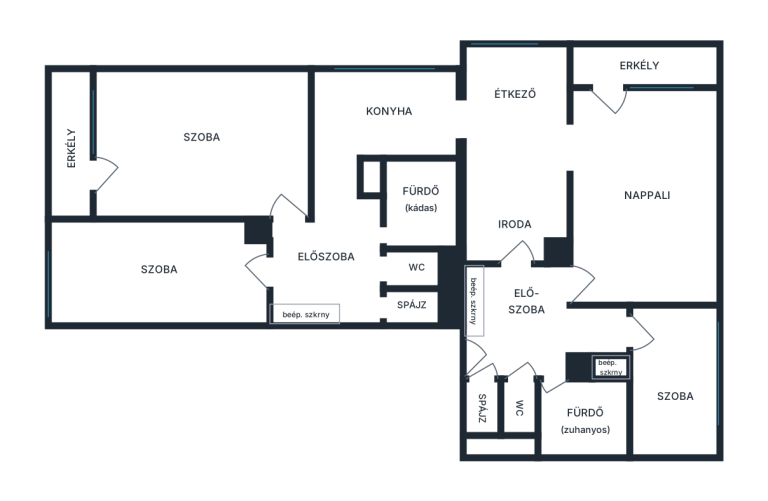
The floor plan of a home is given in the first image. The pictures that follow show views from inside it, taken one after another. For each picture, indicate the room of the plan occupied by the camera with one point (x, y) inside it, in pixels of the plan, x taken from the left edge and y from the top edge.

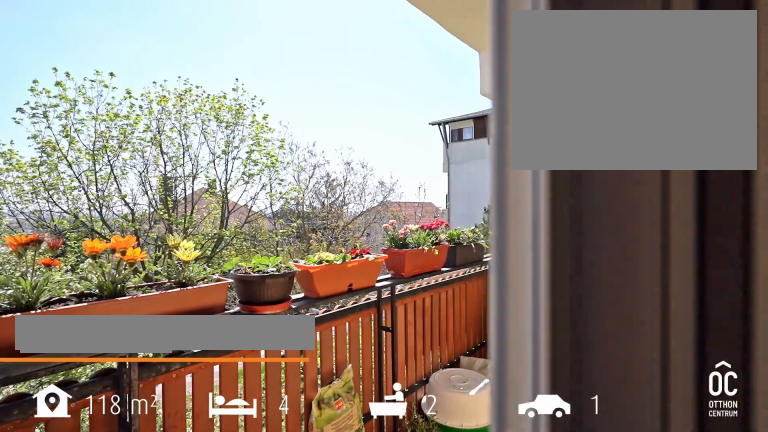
(71, 148)
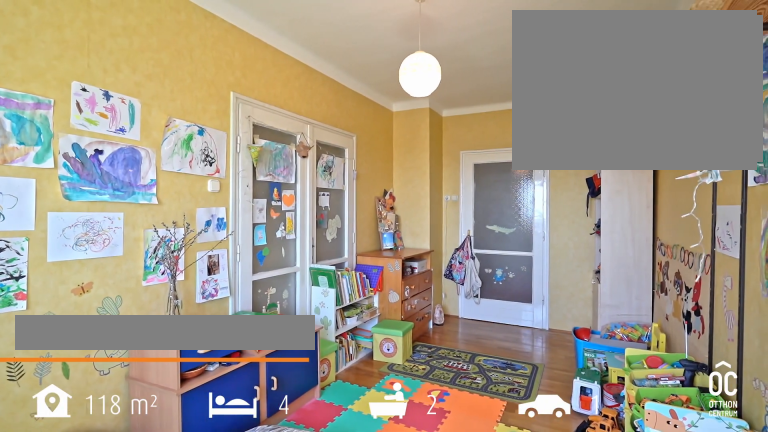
(163, 268)
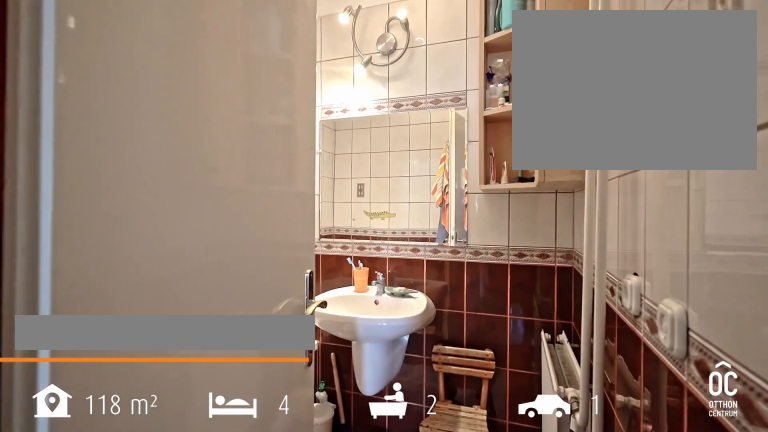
(418, 205)
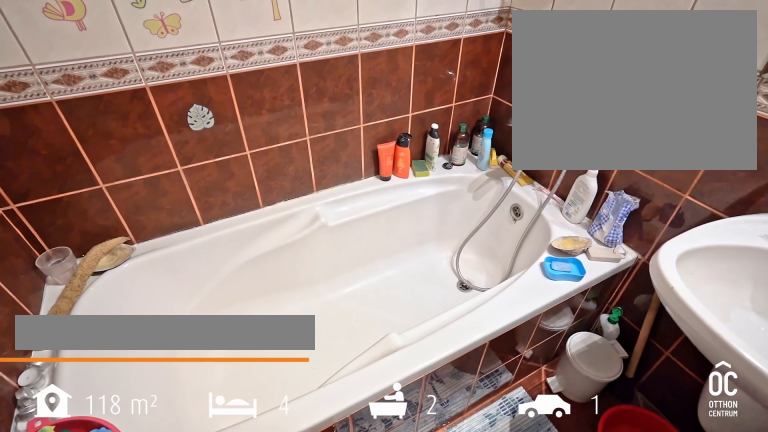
(418, 204)
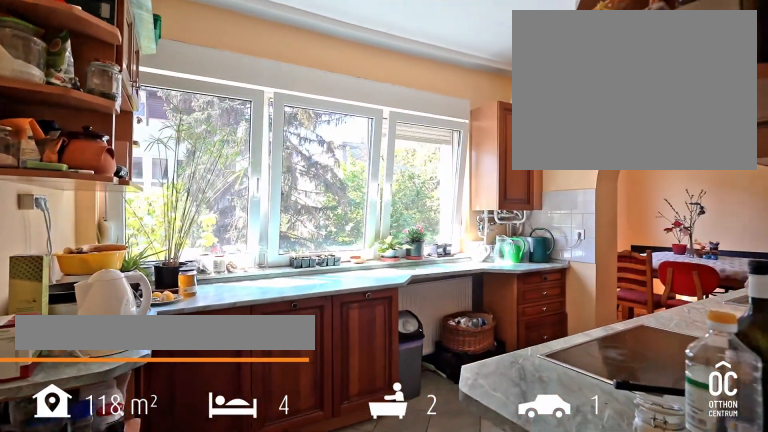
(389, 113)
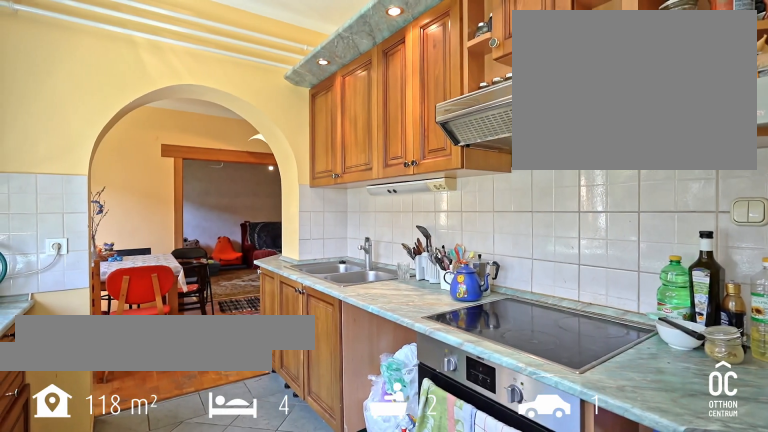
(389, 113)
